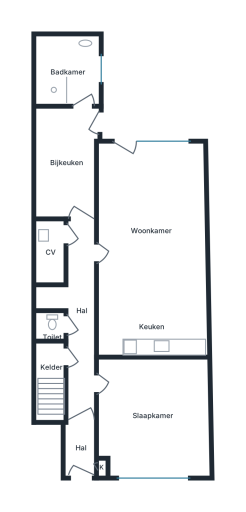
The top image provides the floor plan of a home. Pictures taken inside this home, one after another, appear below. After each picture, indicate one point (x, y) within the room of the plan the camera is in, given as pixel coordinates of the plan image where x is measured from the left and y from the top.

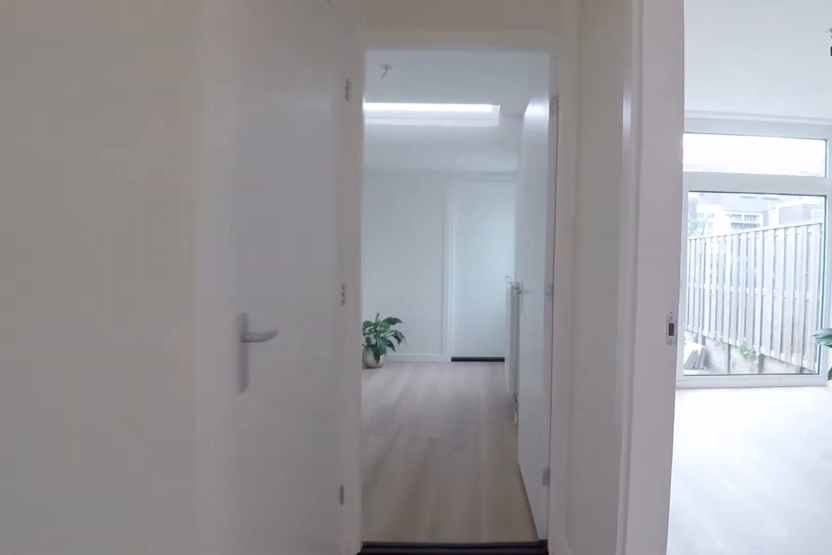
(78, 317)
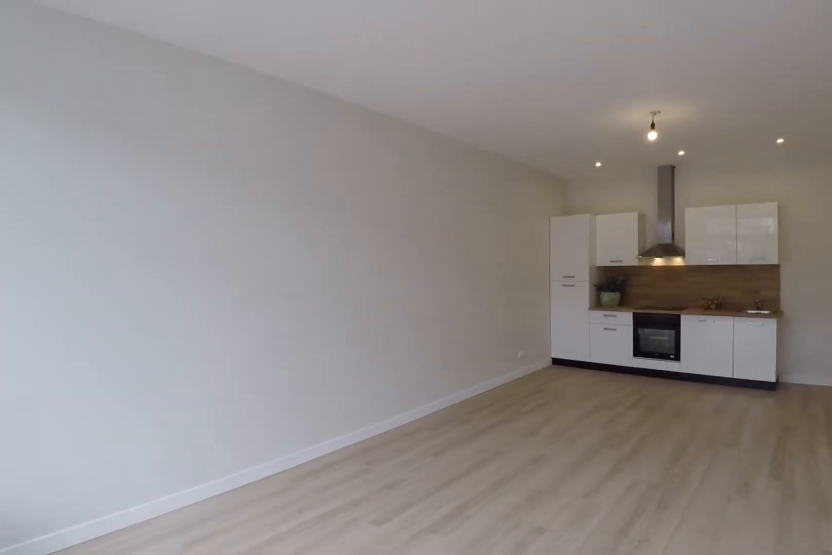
(150, 250)
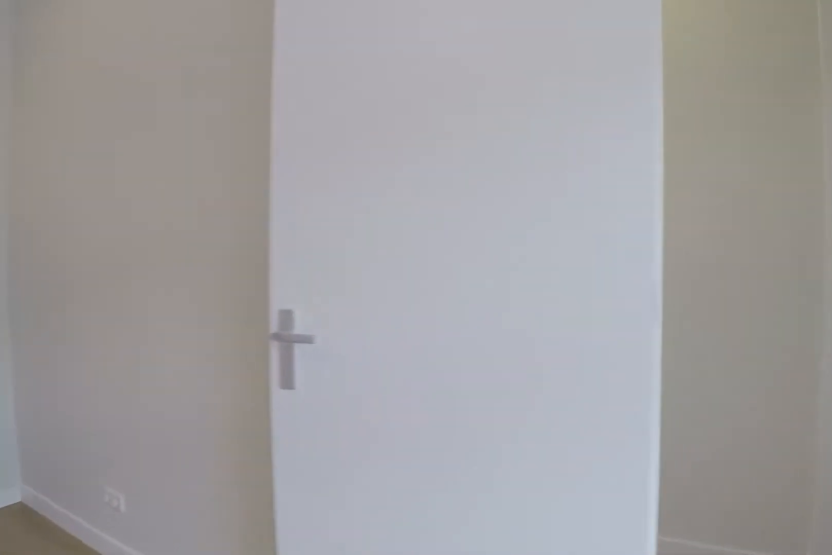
(150, 250)
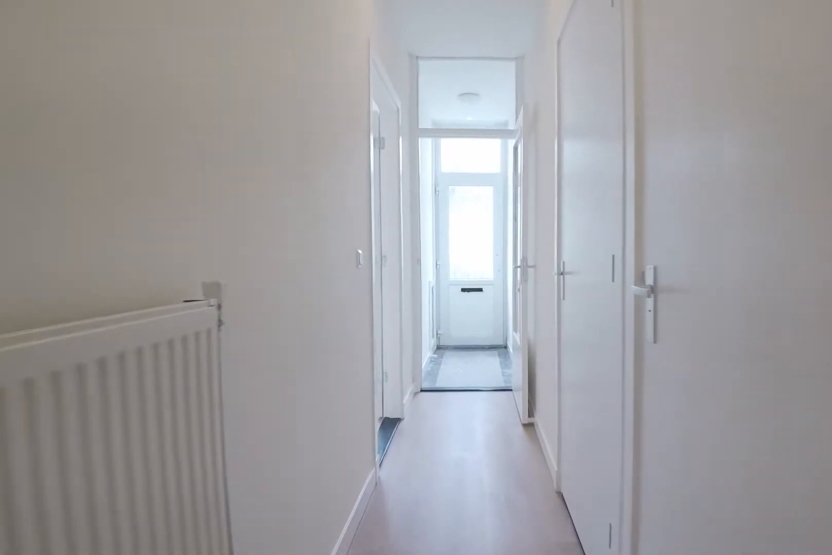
(78, 317)
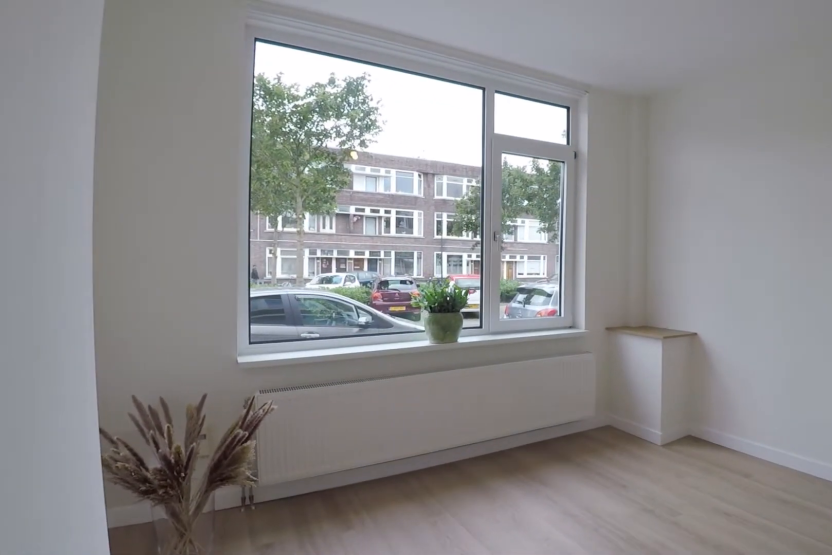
(153, 416)
